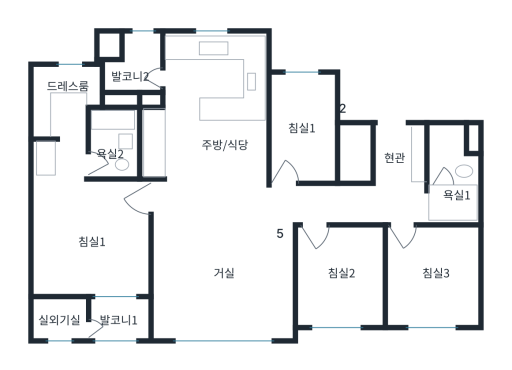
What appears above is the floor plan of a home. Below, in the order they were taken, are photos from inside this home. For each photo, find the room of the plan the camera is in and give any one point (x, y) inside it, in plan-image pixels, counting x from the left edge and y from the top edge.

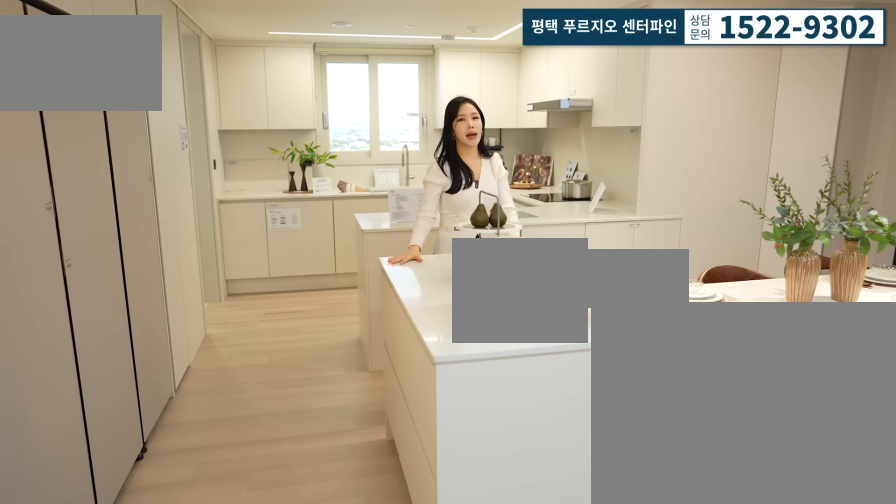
(219, 124)
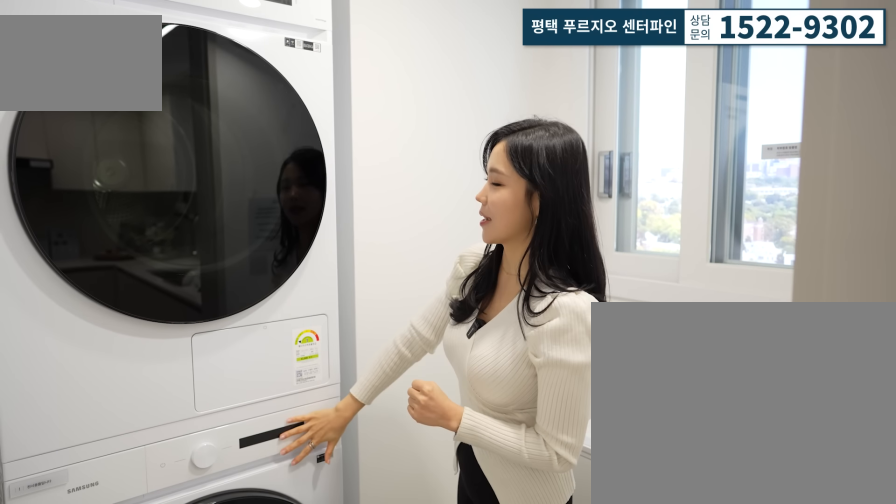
(127, 62)
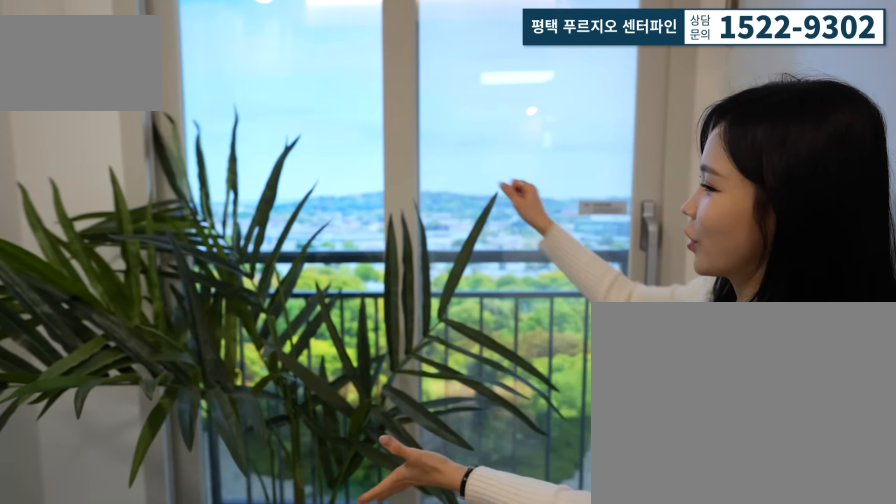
(111, 319)
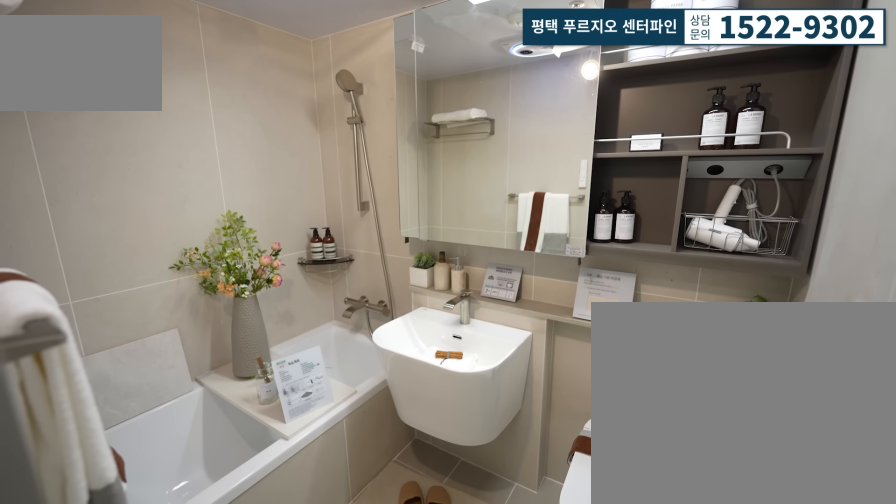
(112, 161)
